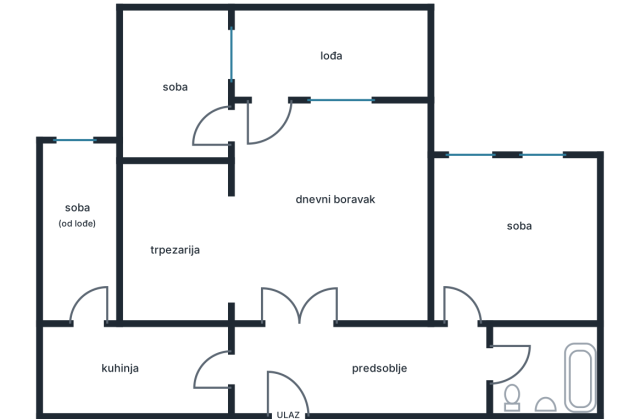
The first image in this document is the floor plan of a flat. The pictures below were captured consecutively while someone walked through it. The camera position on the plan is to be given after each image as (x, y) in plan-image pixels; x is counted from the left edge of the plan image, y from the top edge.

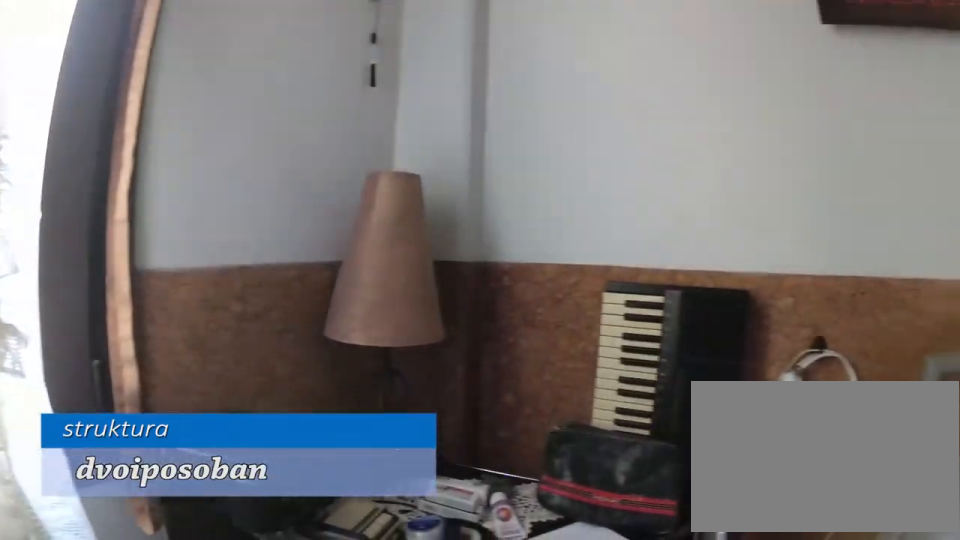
(531, 187)
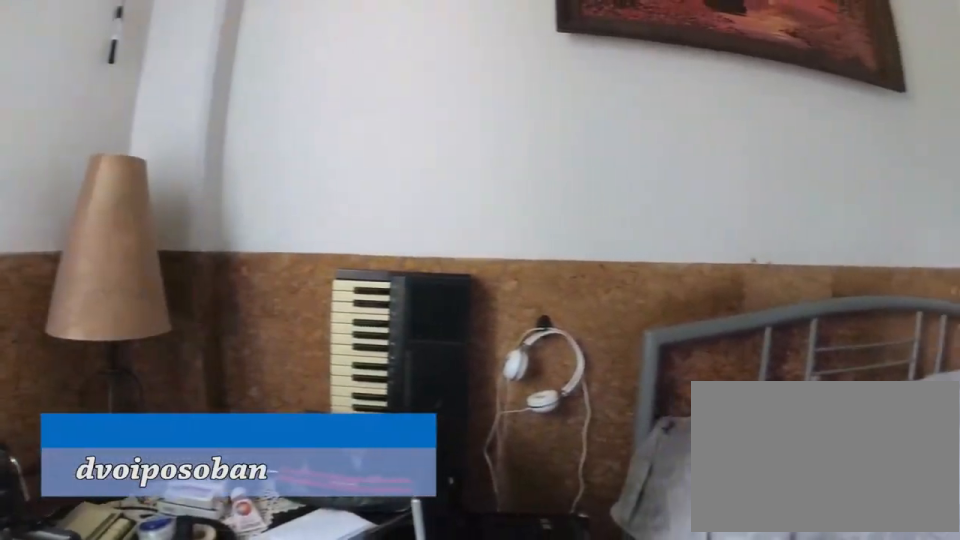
(532, 180)
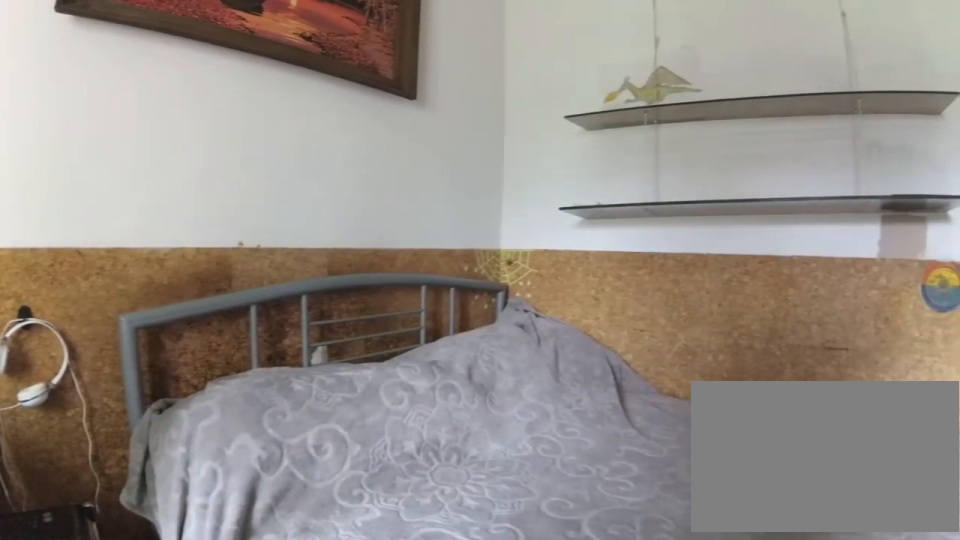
(546, 169)
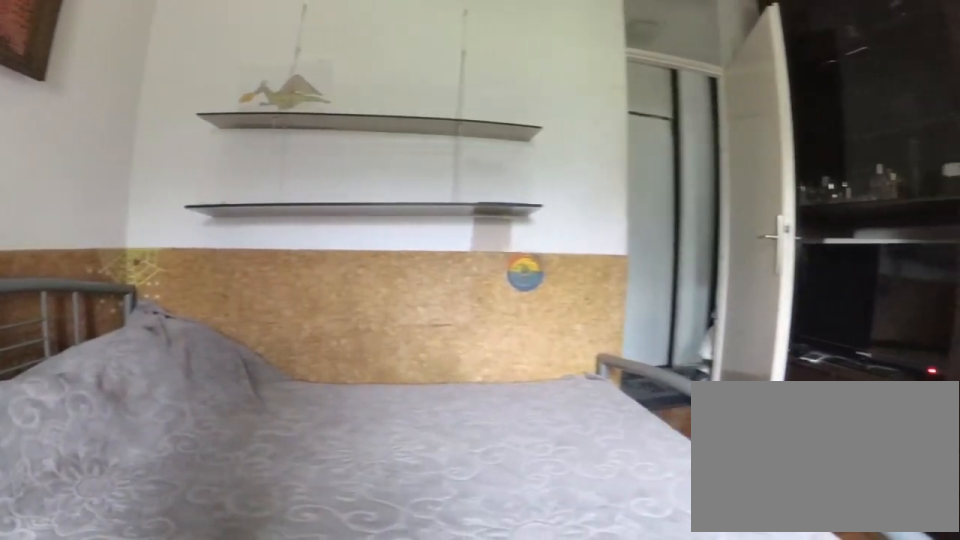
(556, 171)
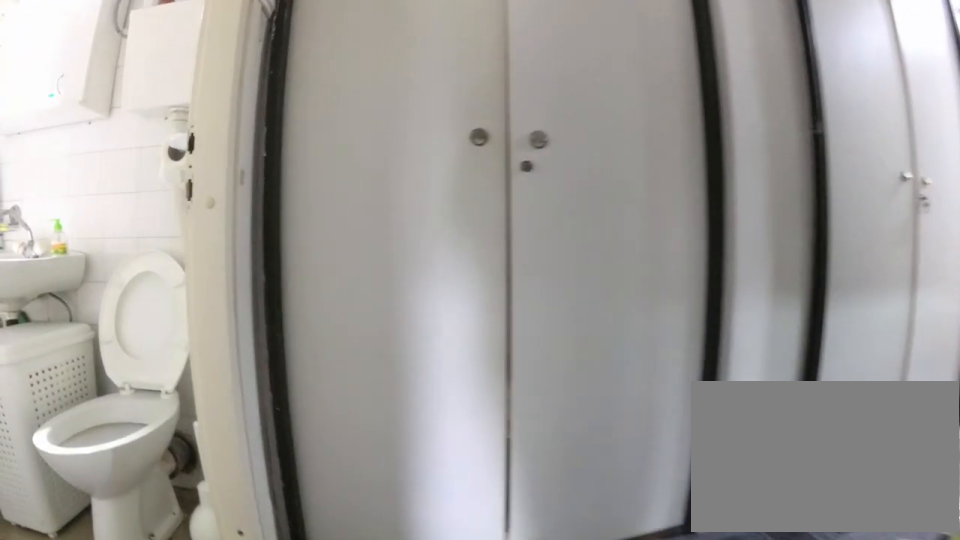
(463, 333)
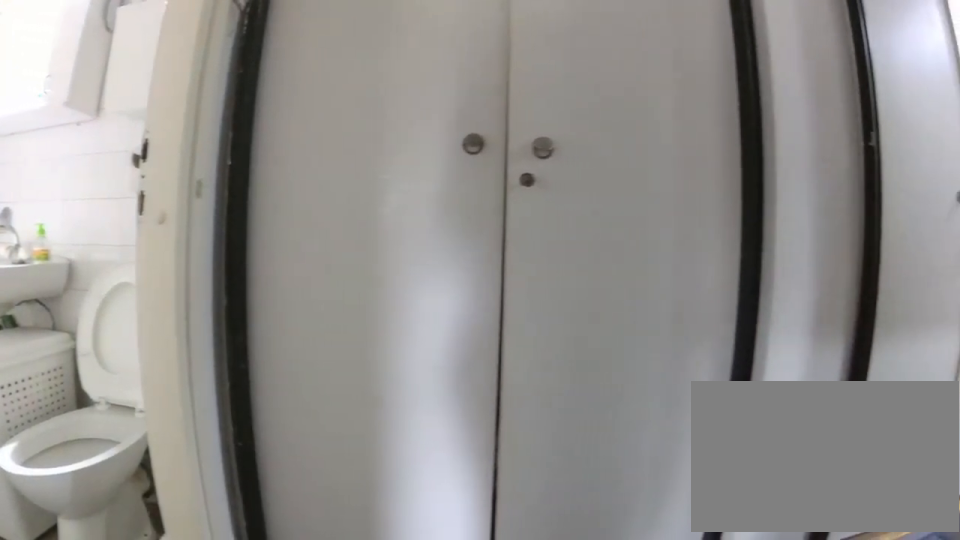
(480, 347)
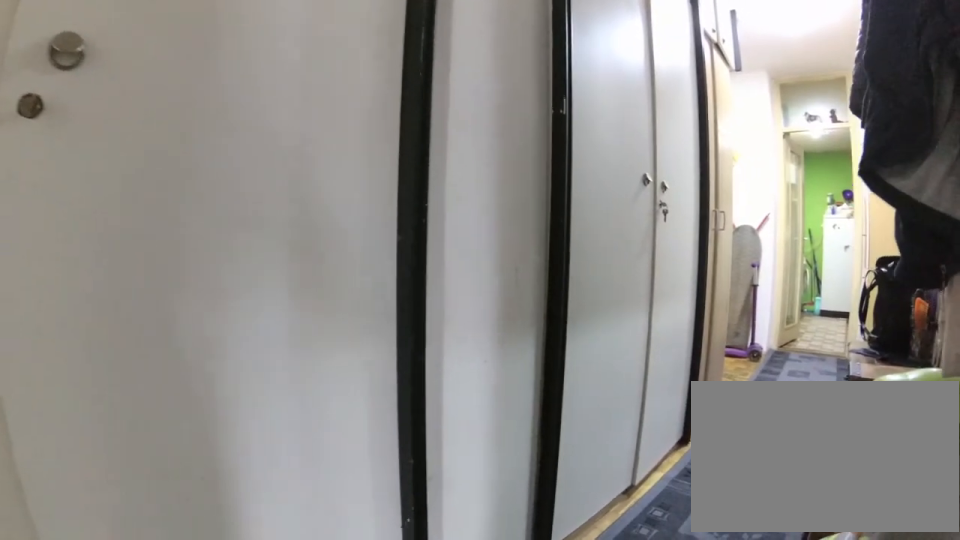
(494, 357)
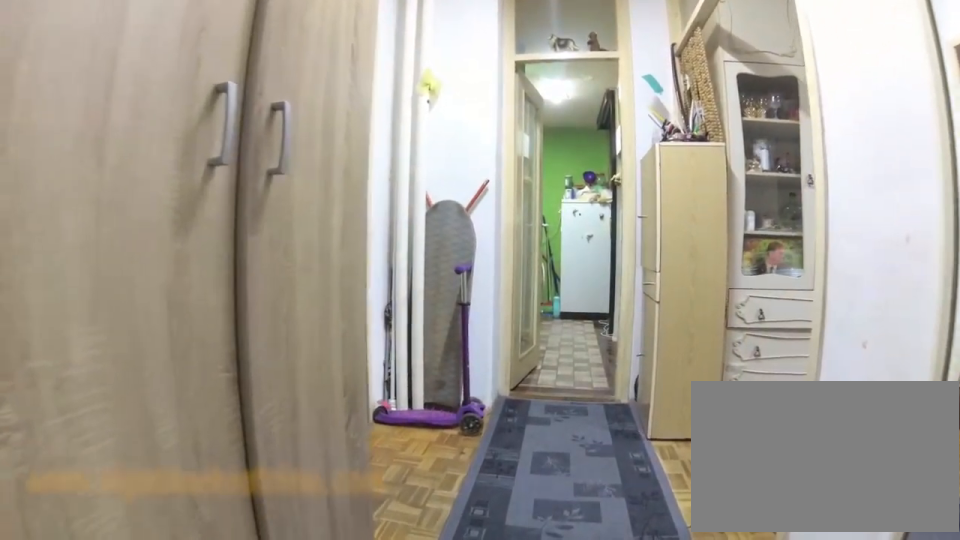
(409, 367)
